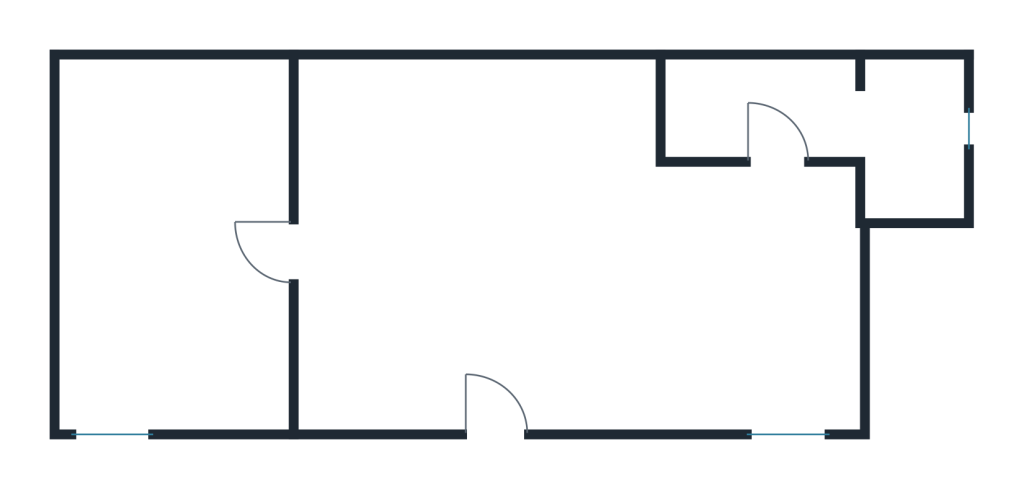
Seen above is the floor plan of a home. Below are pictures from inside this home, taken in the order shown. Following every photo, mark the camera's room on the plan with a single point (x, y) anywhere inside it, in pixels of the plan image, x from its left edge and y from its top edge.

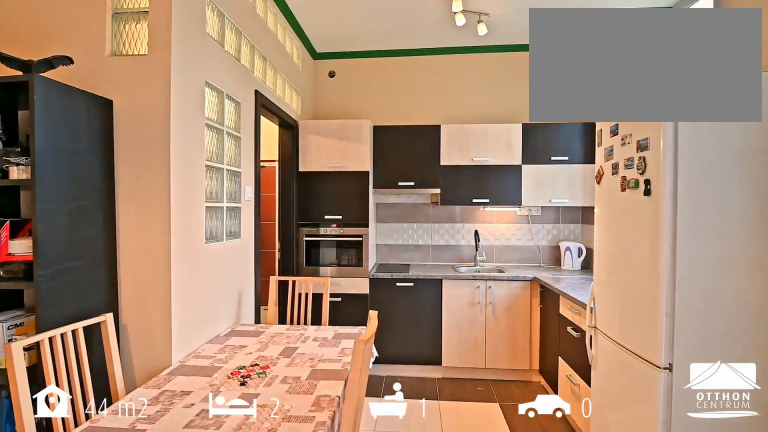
(540, 271)
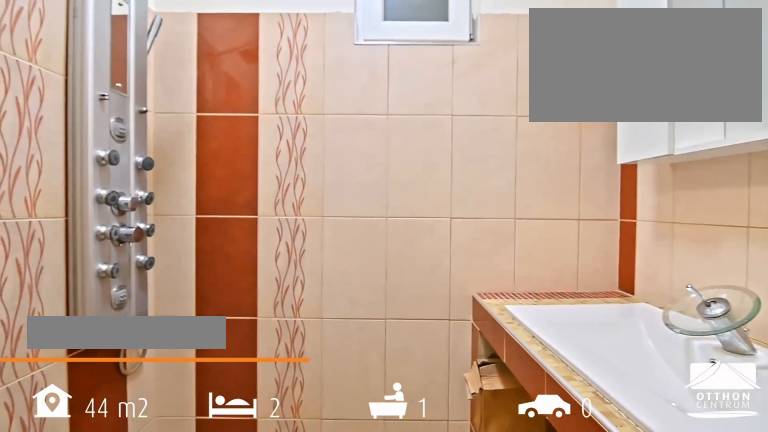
(763, 112)
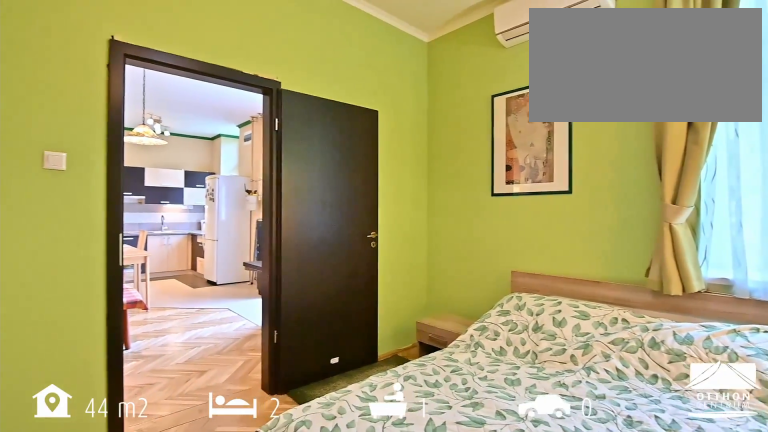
(176, 252)
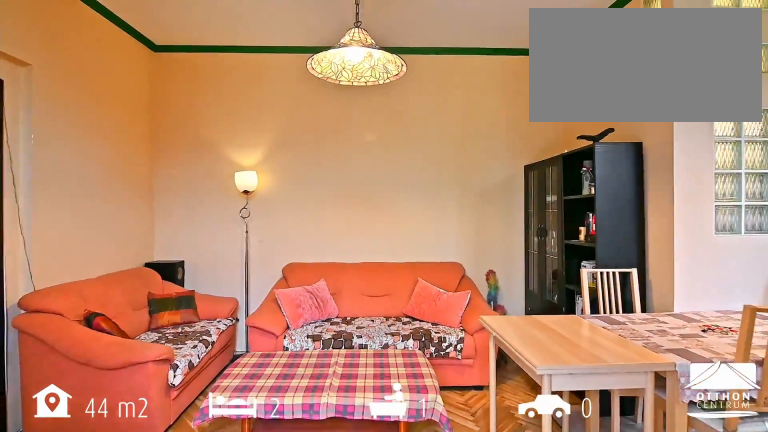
(540, 271)
